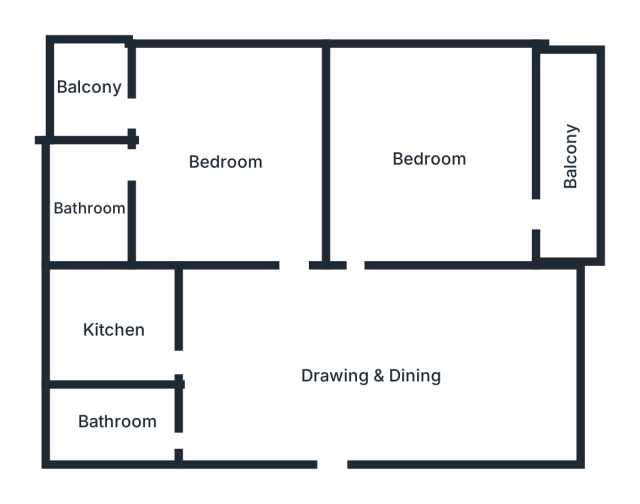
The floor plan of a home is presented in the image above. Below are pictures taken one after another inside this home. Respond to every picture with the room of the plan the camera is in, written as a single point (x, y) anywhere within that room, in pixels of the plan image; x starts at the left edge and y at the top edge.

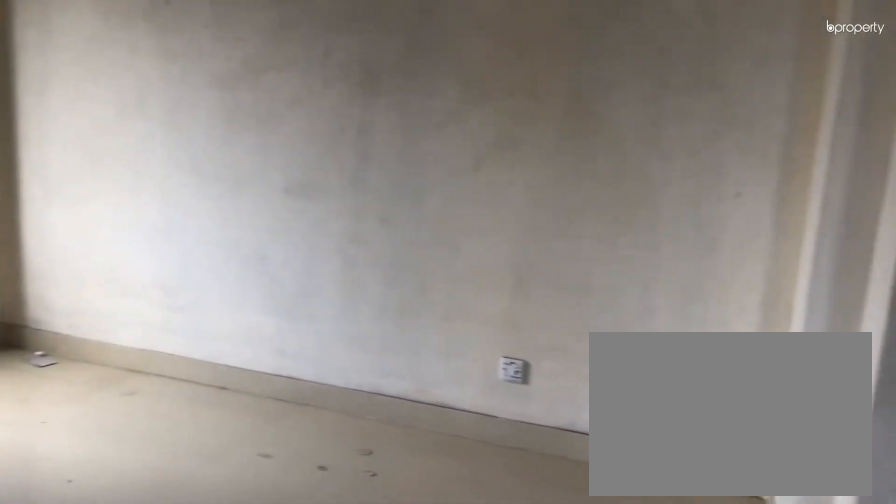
(337, 385)
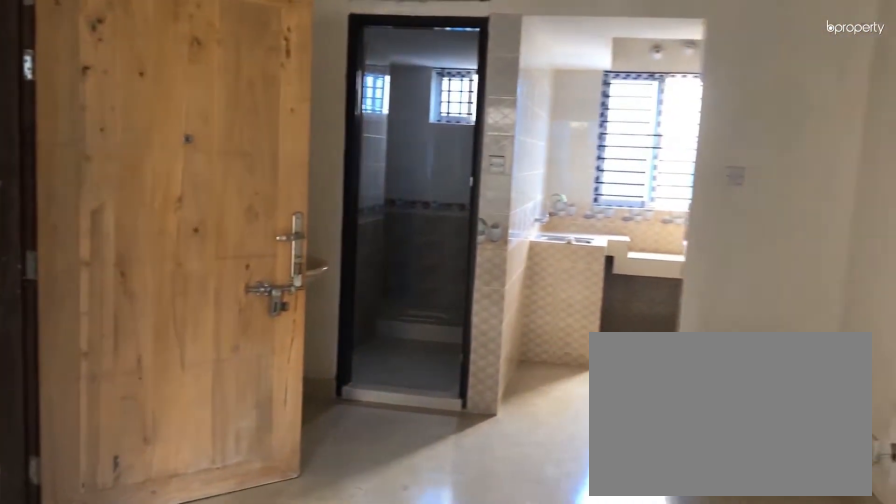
(337, 385)
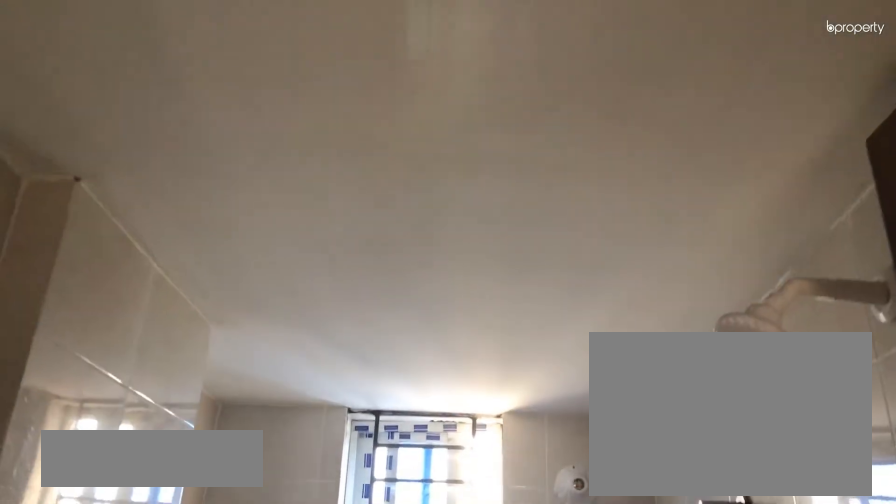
(118, 427)
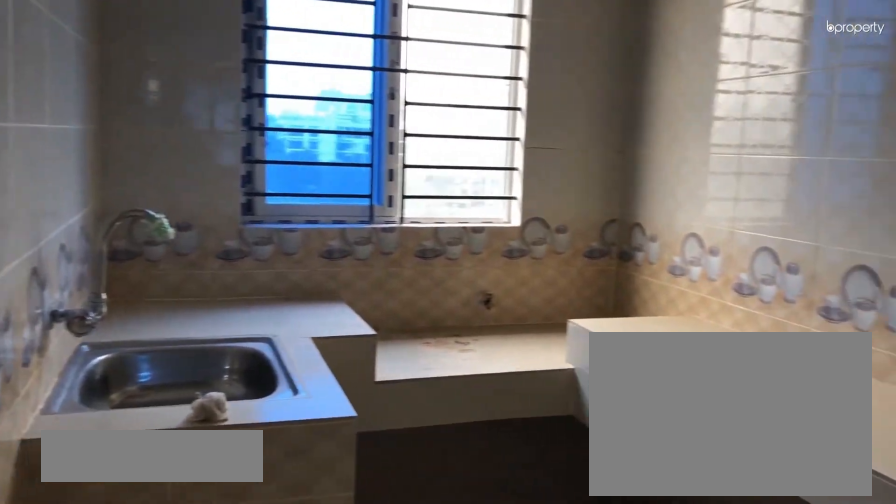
(115, 331)
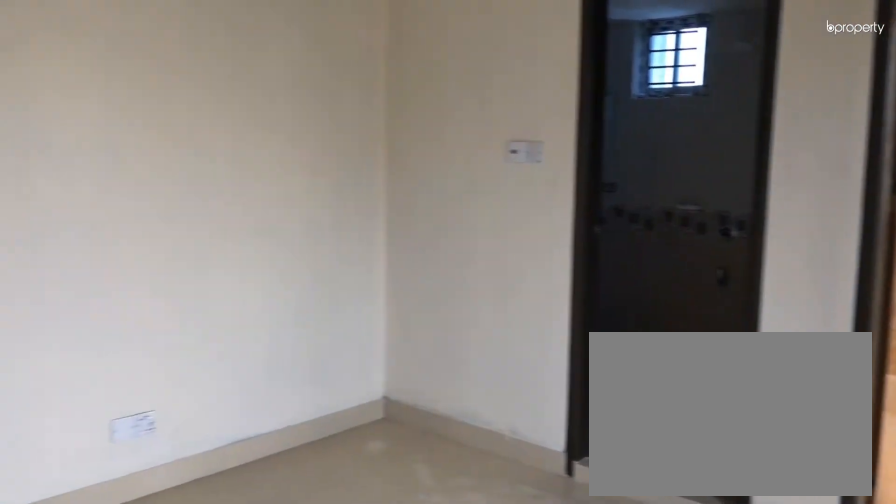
(216, 160)
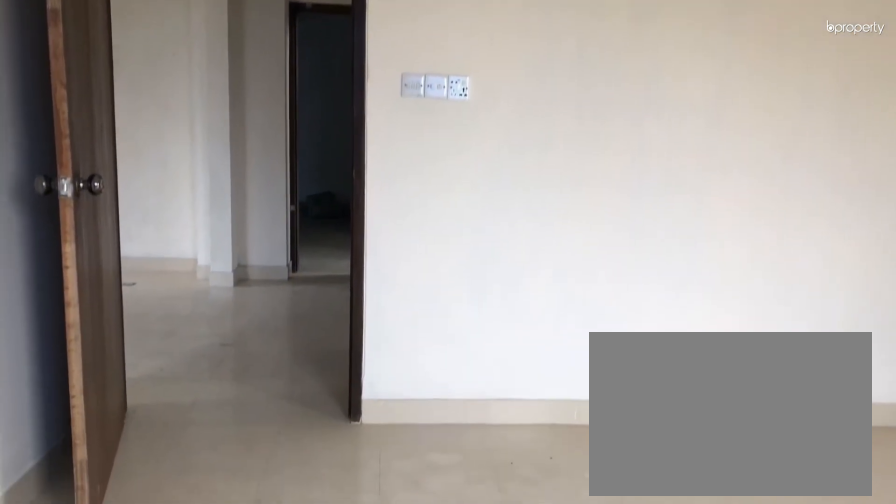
(216, 160)
